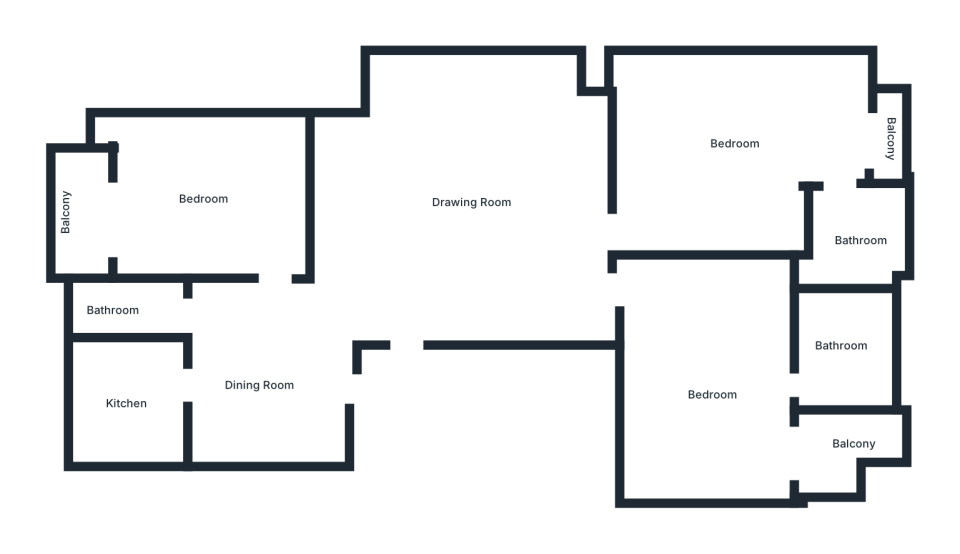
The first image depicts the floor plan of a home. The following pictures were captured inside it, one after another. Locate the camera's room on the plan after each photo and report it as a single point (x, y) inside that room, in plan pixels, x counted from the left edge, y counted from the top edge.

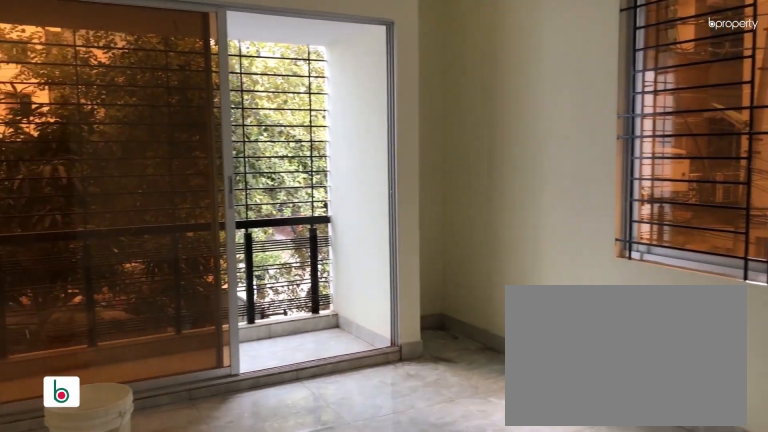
(195, 190)
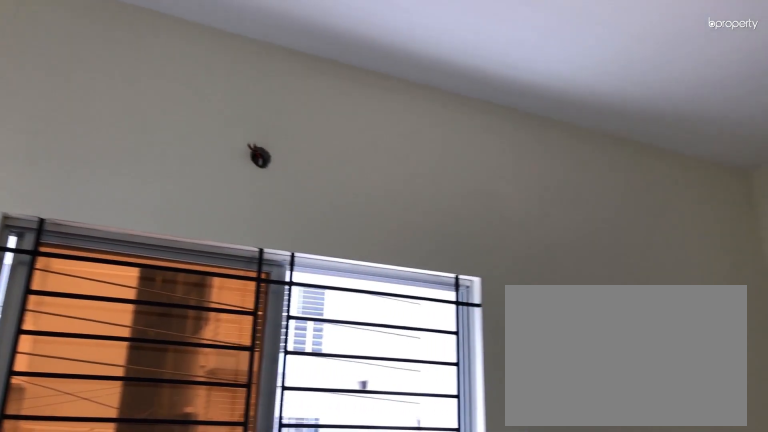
(195, 189)
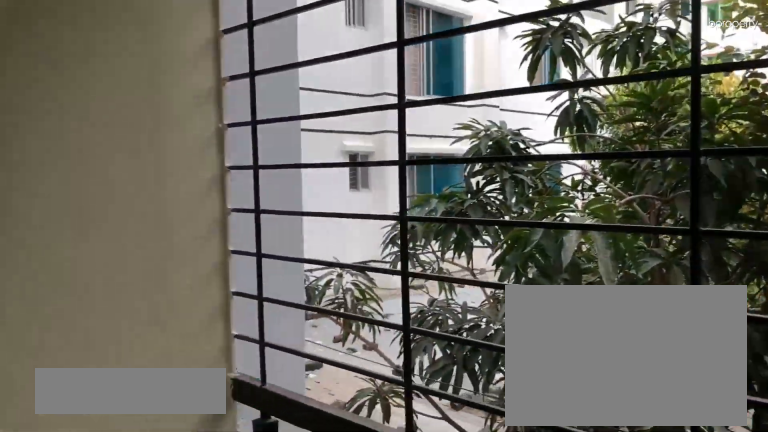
(81, 214)
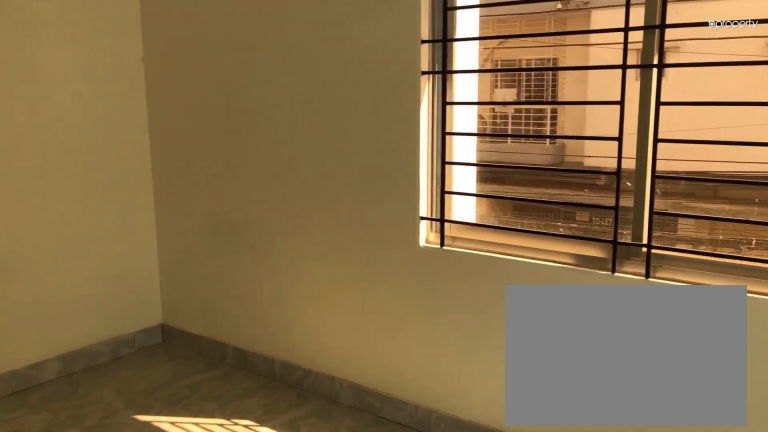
(731, 145)
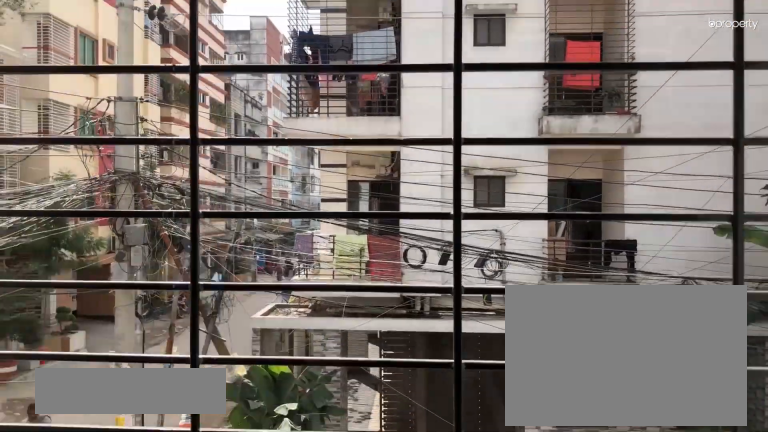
(887, 136)
